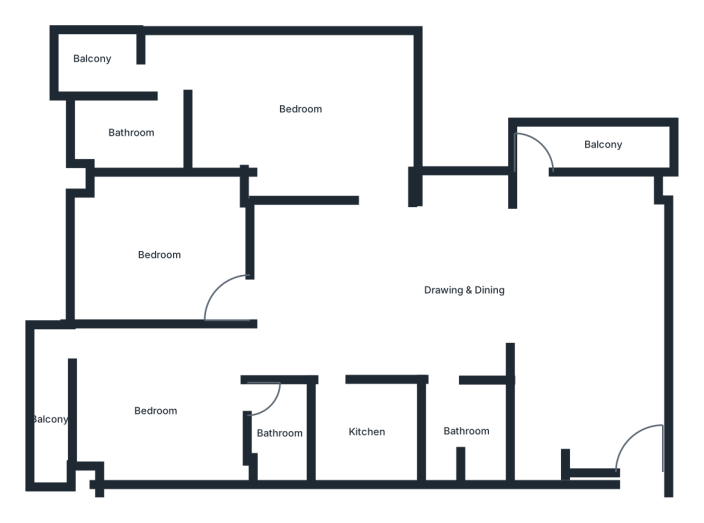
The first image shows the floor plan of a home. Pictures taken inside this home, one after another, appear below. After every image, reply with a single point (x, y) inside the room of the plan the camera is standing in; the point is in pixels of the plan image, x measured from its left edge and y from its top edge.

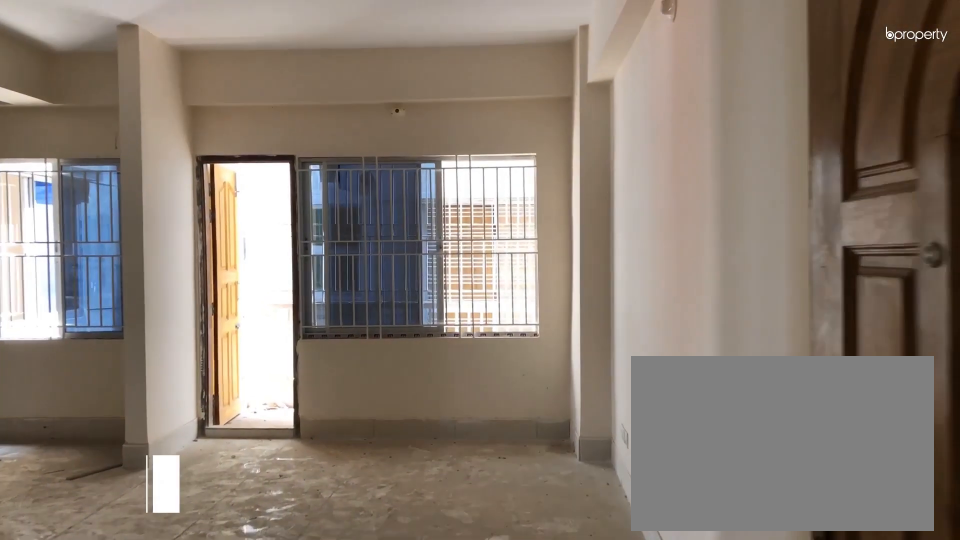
(635, 445)
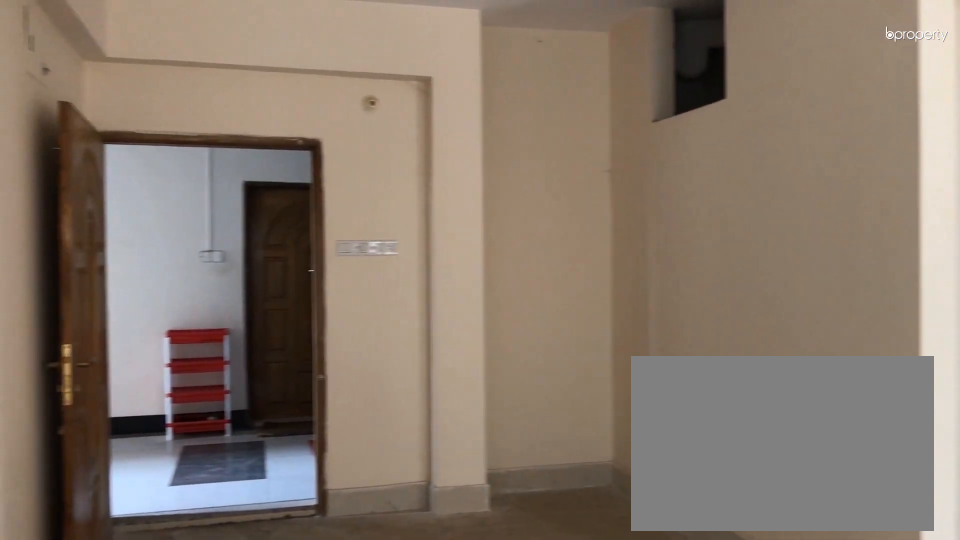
(583, 387)
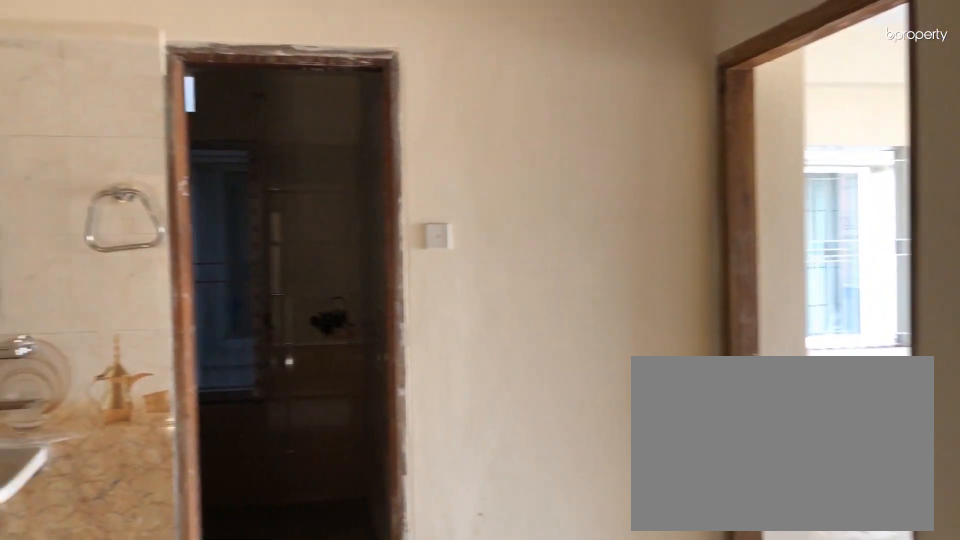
(380, 293)
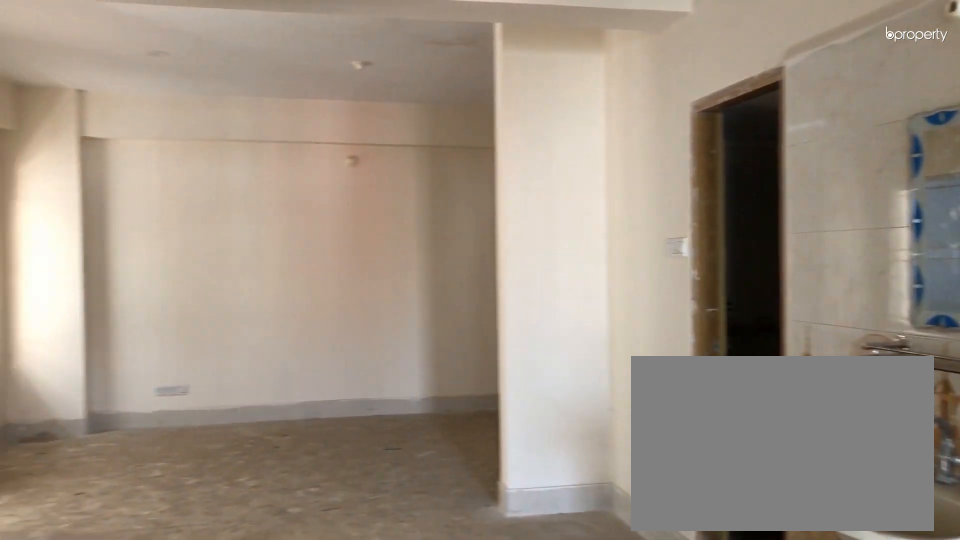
(380, 293)
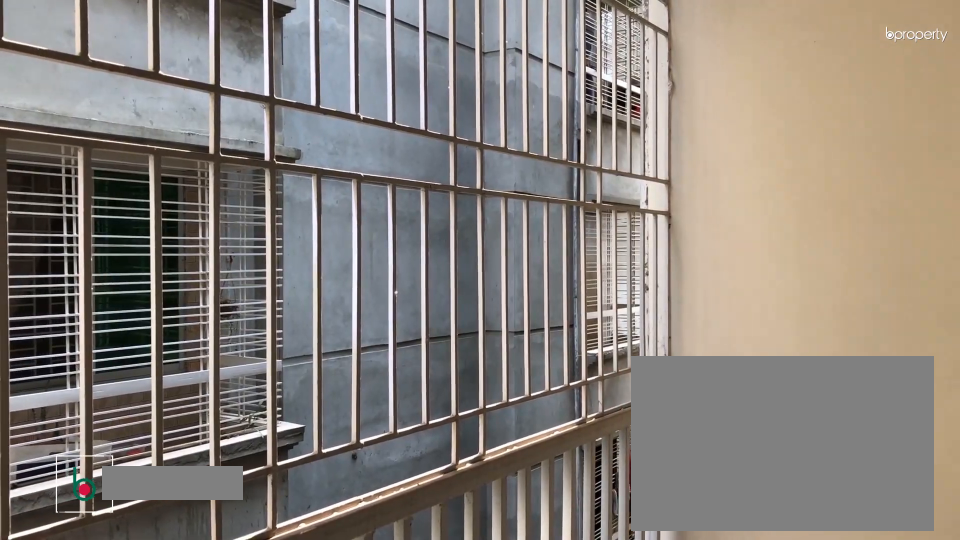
(603, 144)
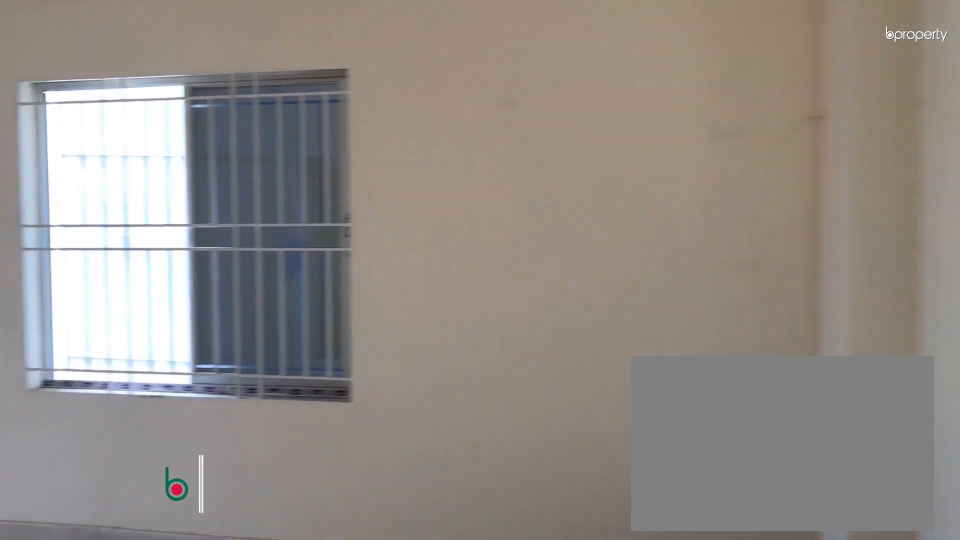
(297, 112)
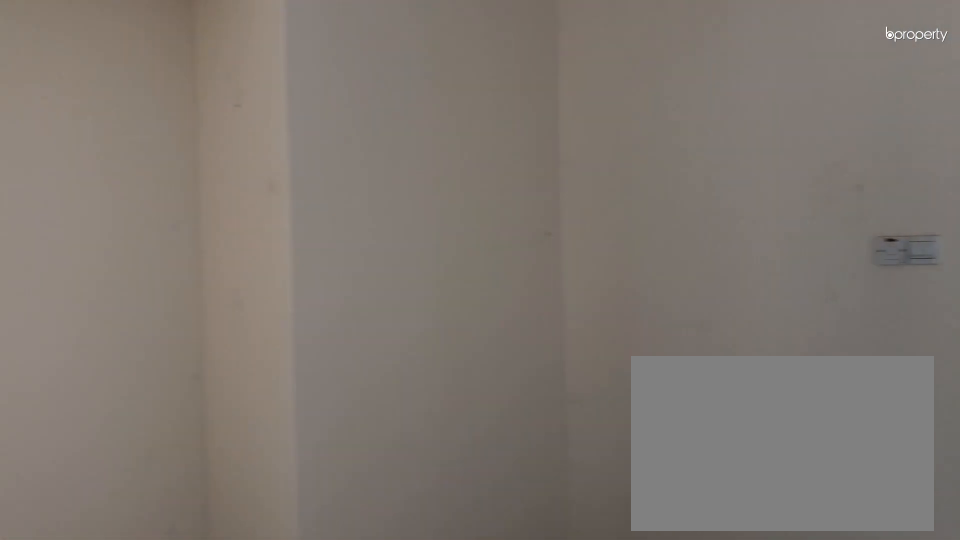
(292, 112)
